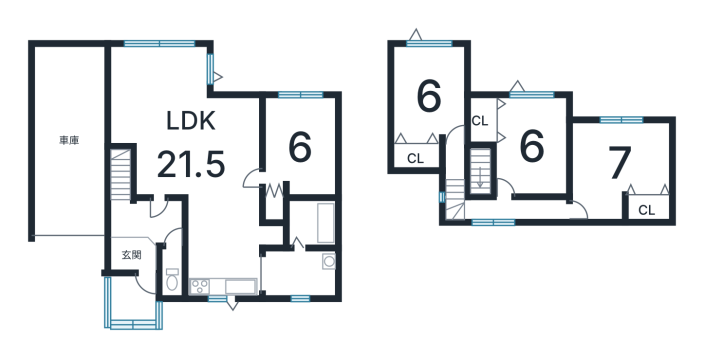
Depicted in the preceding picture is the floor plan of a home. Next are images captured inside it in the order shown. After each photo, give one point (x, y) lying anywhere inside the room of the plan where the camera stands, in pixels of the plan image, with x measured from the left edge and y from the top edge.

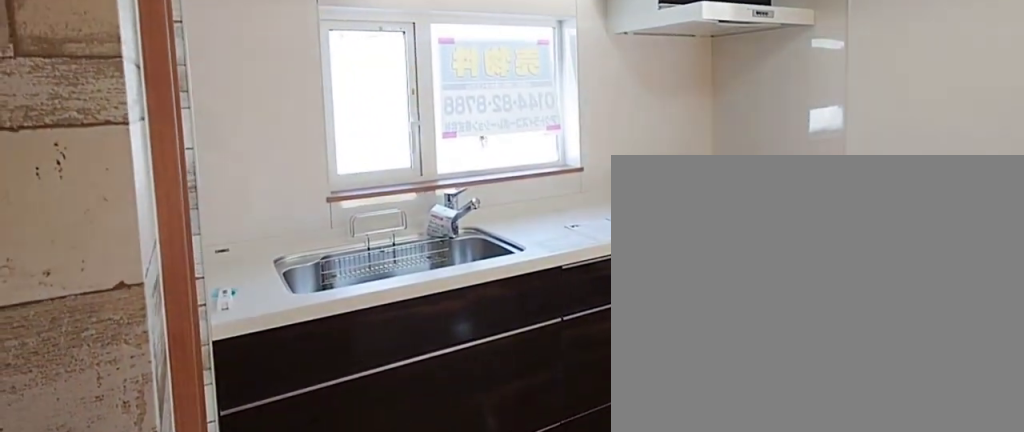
(225, 257)
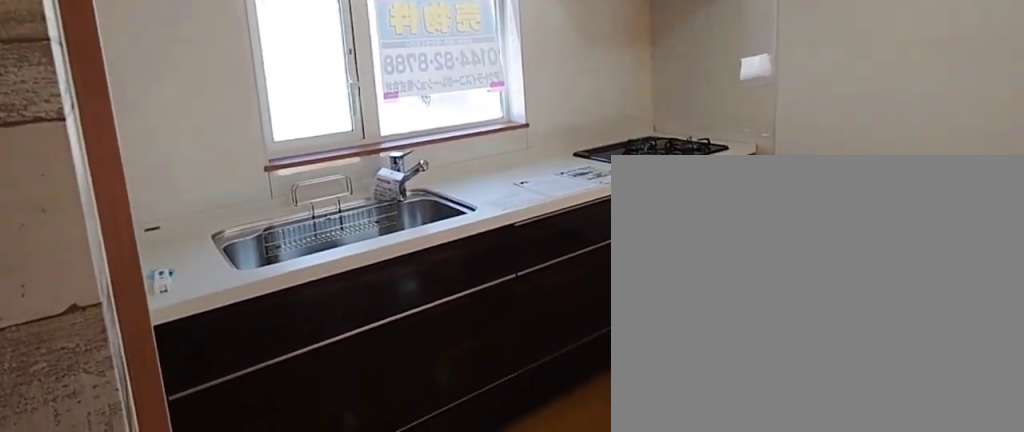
(225, 257)
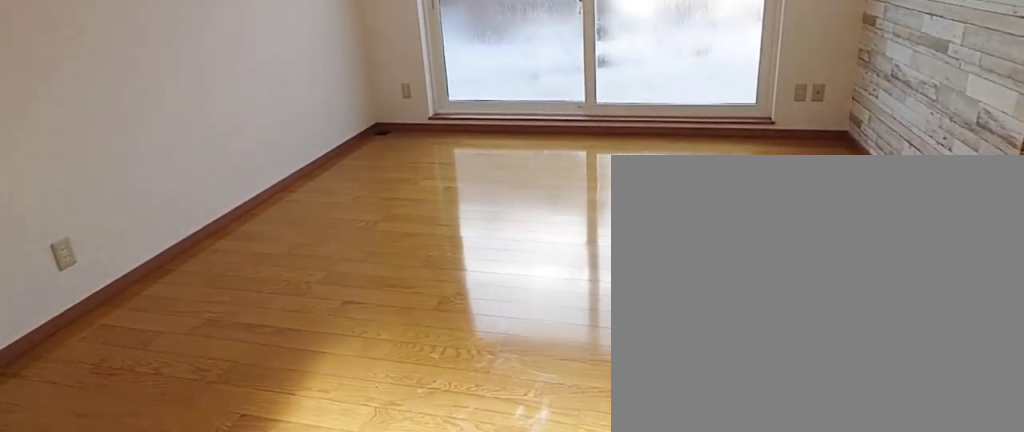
(198, 142)
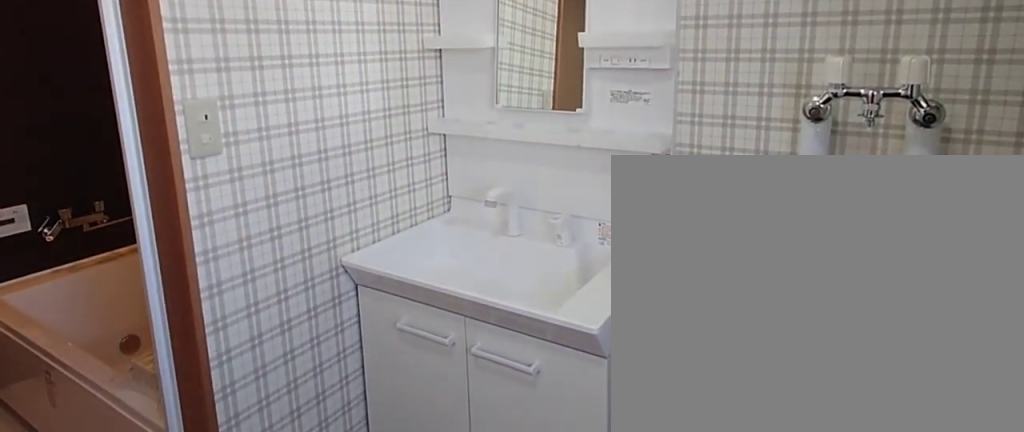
(300, 273)
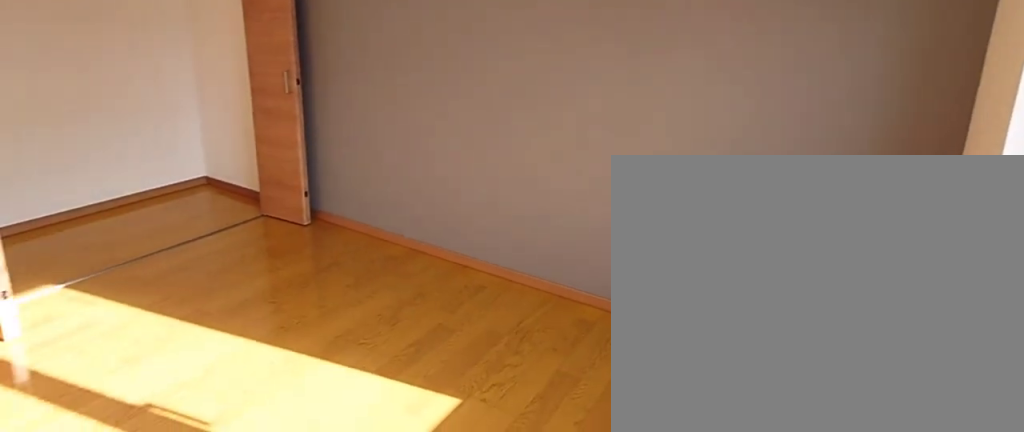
(434, 96)
